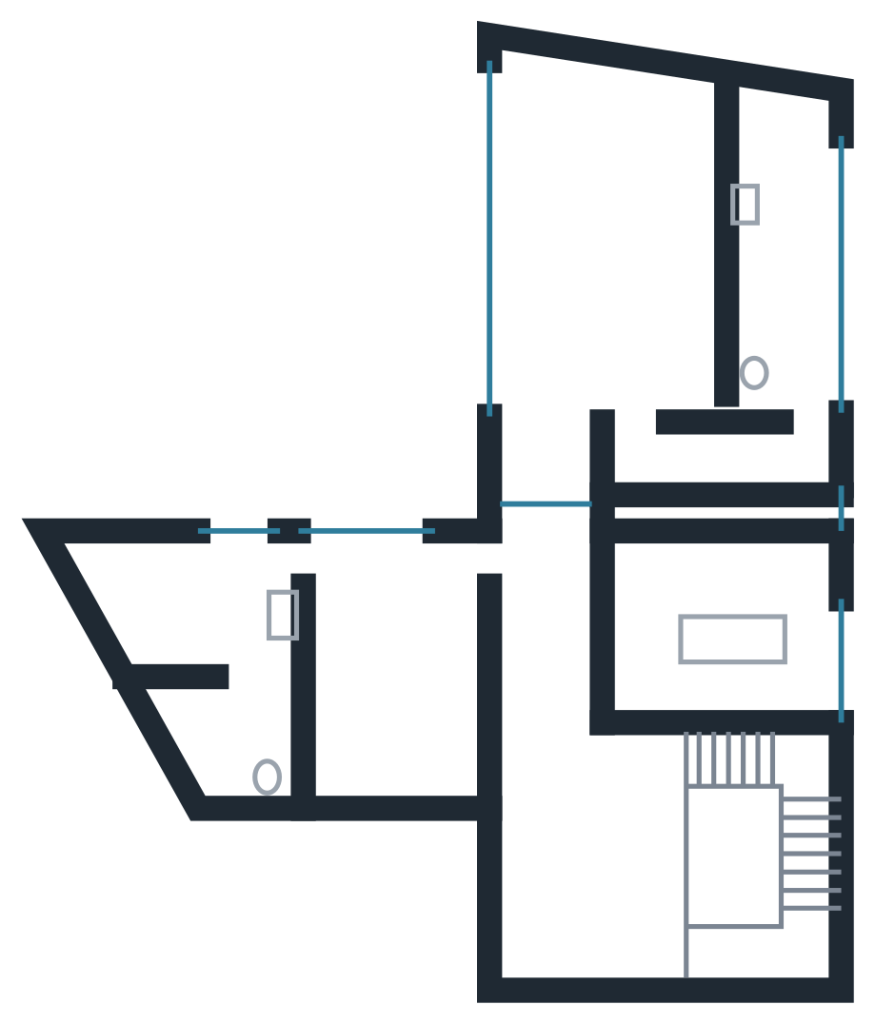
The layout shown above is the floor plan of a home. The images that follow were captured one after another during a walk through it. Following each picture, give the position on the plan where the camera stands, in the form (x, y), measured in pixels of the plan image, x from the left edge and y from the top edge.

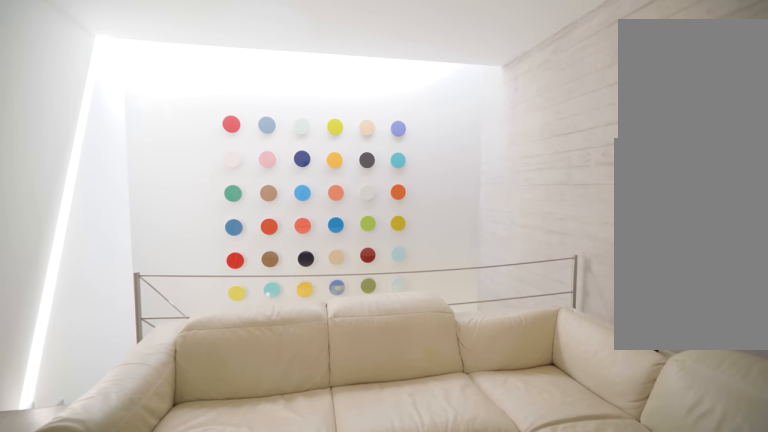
(571, 770)
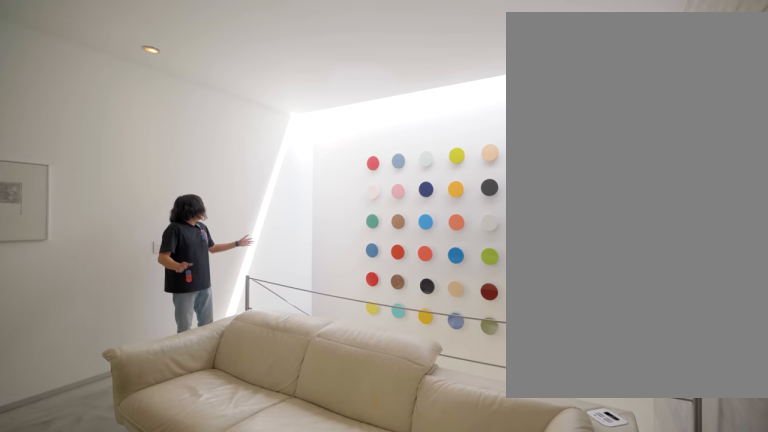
(569, 864)
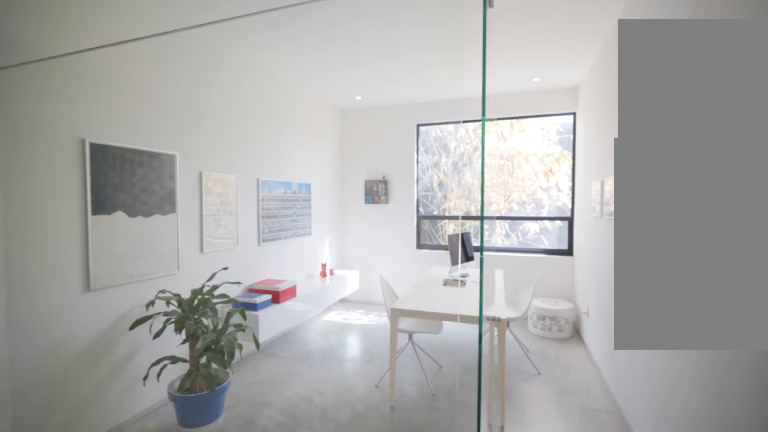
(545, 680)
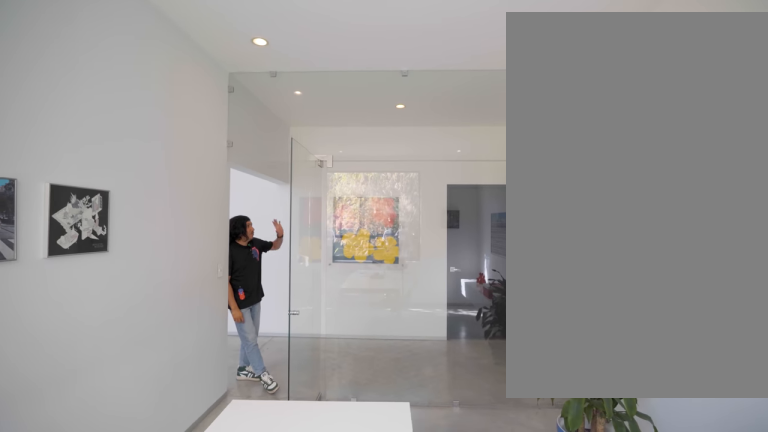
(797, 598)
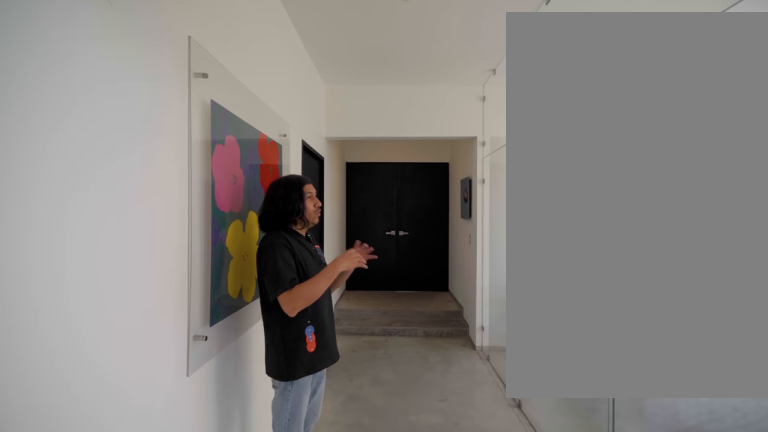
(548, 694)
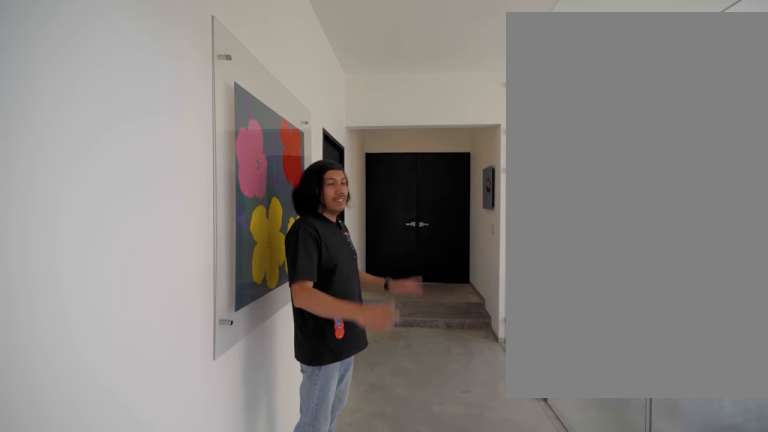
(548, 691)
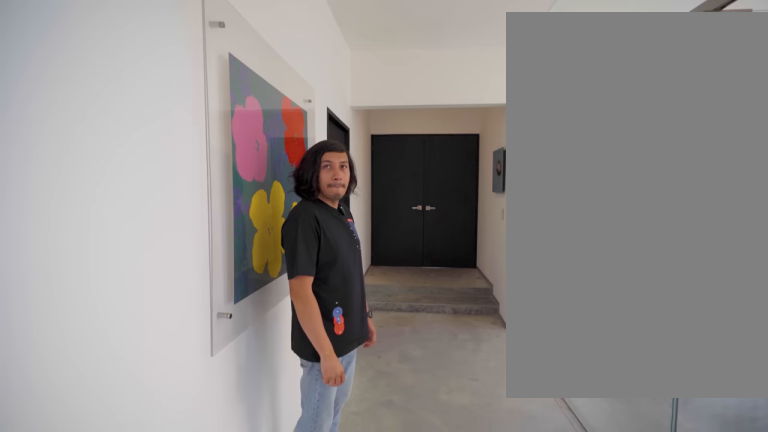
(548, 691)
